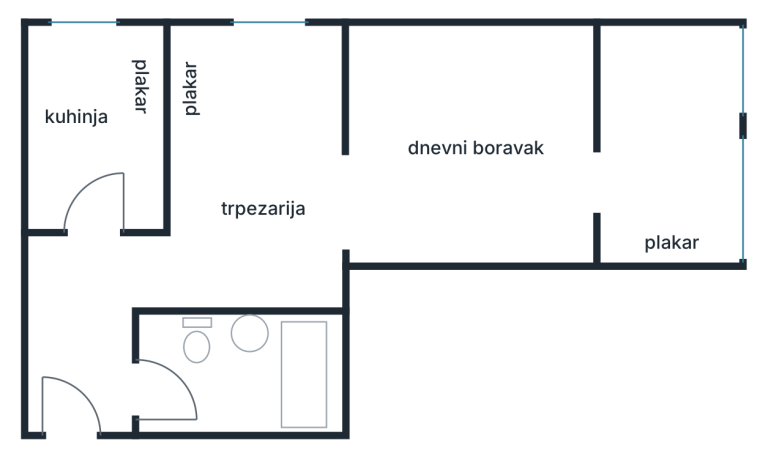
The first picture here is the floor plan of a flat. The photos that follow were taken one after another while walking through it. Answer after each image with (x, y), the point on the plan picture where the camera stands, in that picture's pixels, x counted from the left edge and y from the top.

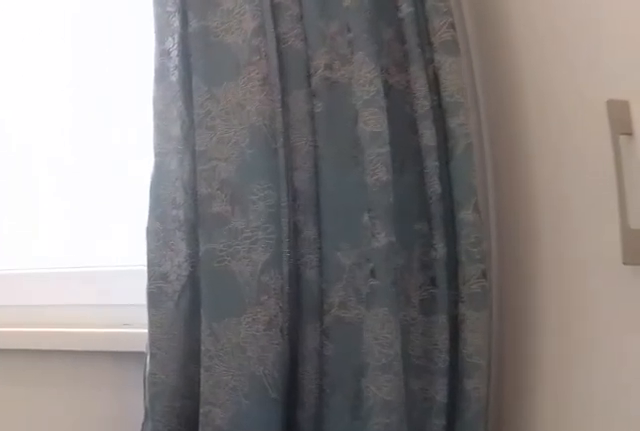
(673, 177)
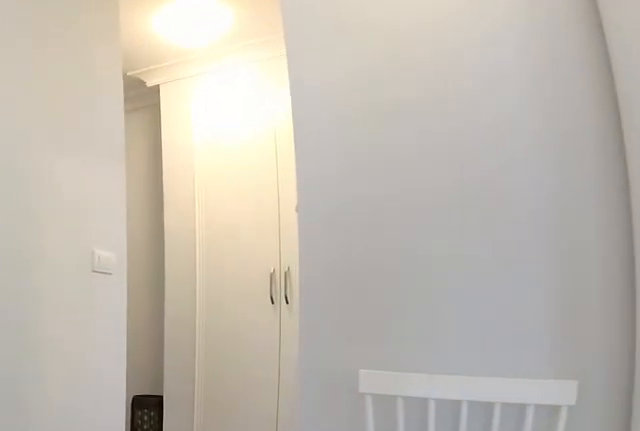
(292, 224)
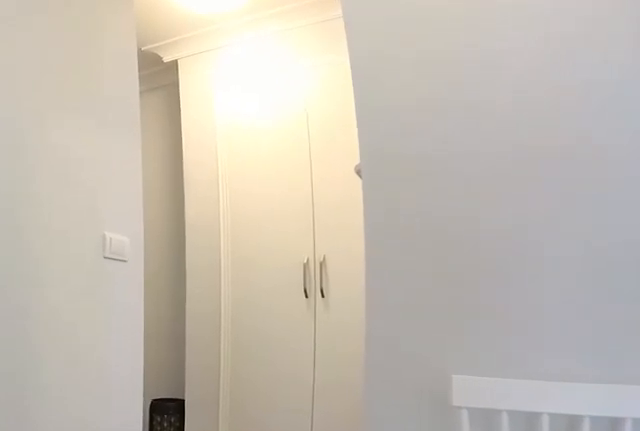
(270, 233)
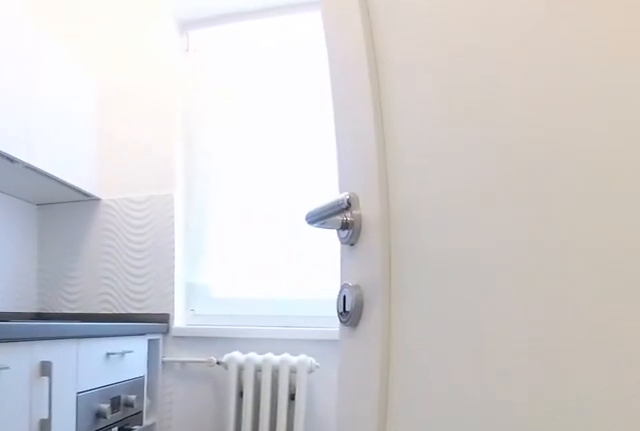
(97, 269)
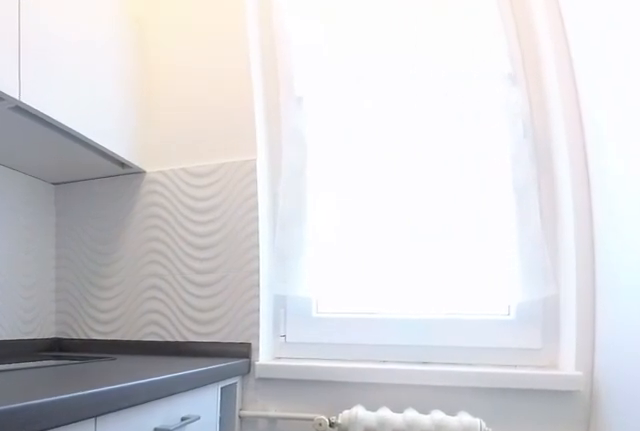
(96, 179)
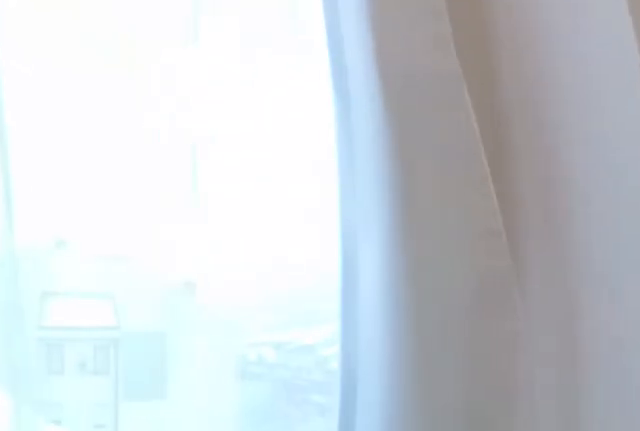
(95, 72)
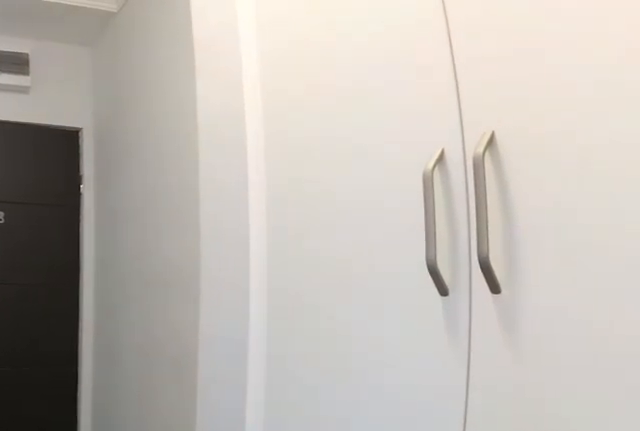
(97, 240)
